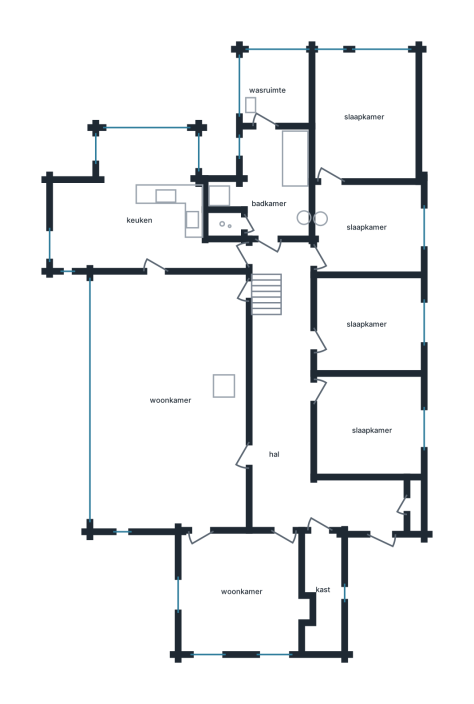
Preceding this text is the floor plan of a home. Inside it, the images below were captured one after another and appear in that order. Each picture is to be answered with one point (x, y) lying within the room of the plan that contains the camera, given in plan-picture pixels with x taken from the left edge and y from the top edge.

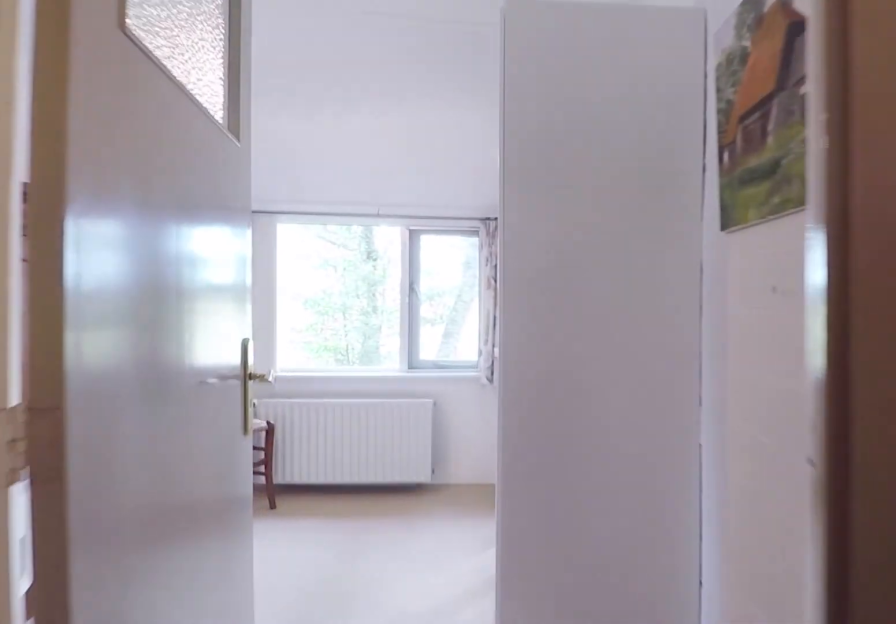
(300, 416)
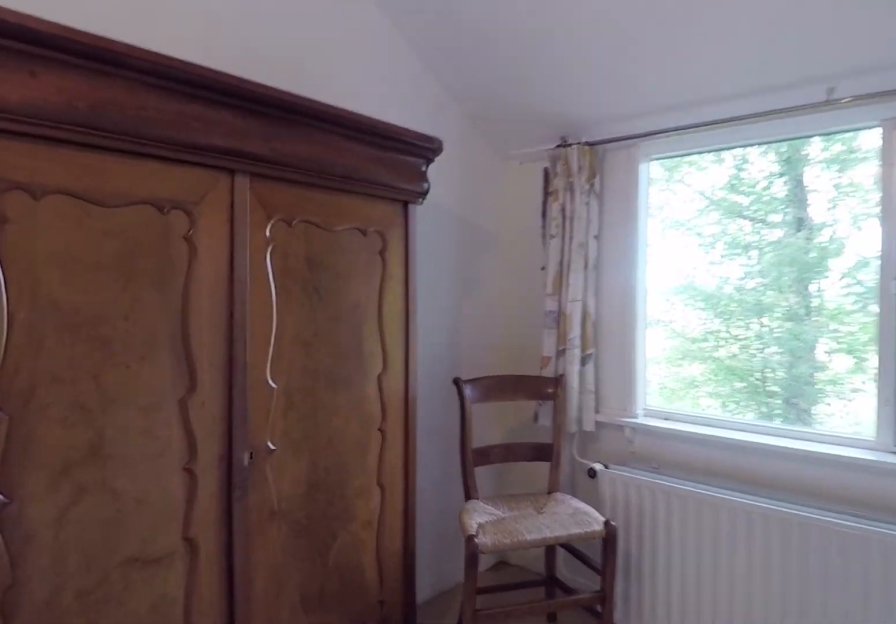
(367, 228)
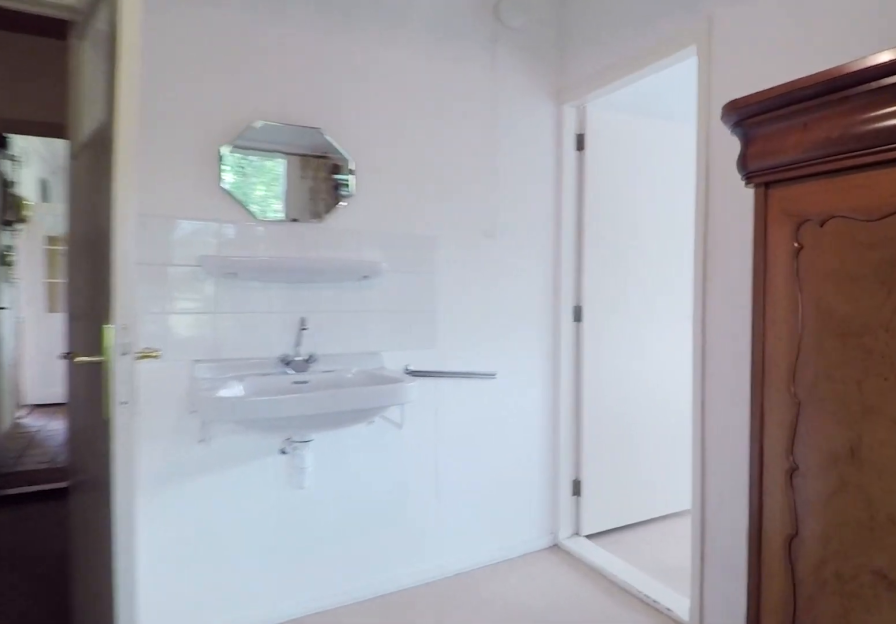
(367, 228)
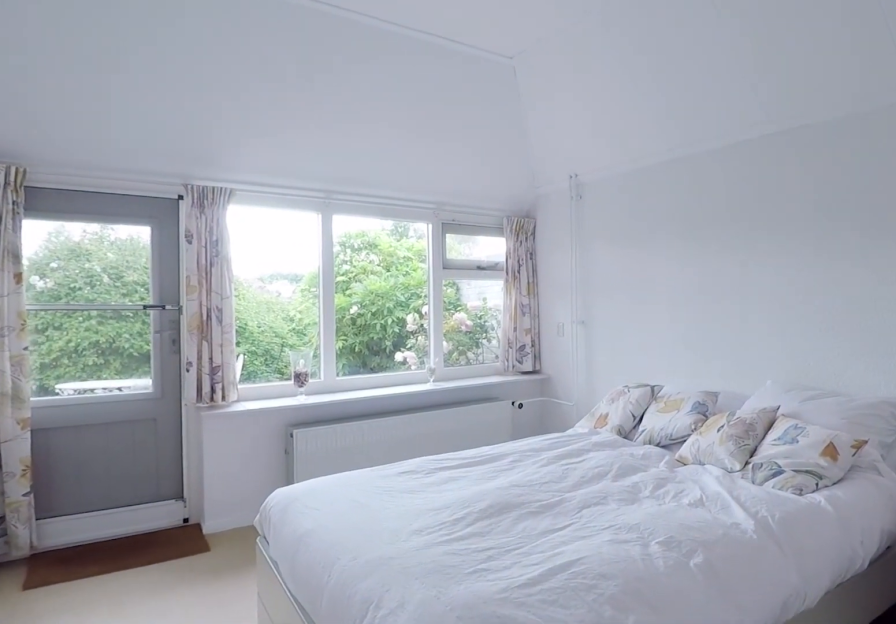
(363, 116)
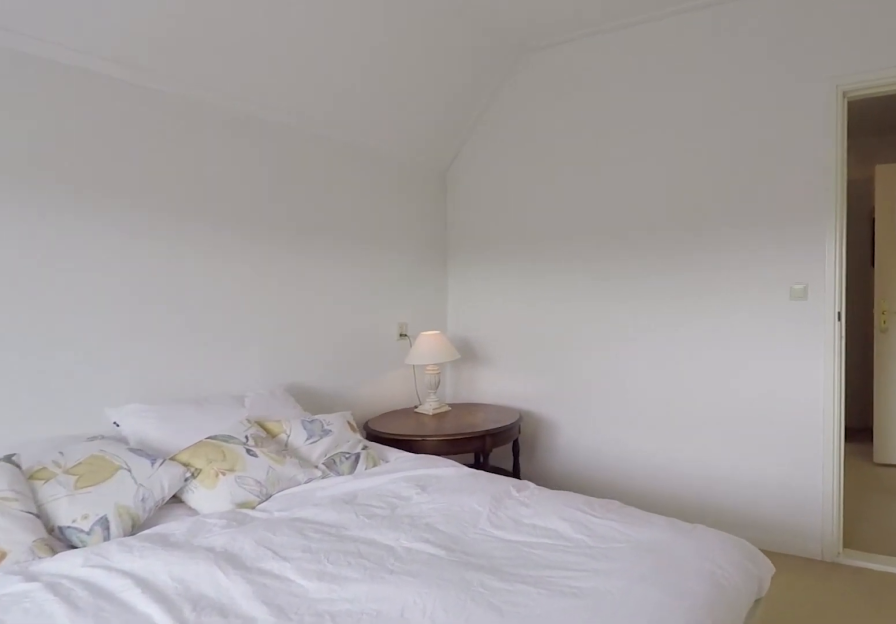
(363, 116)
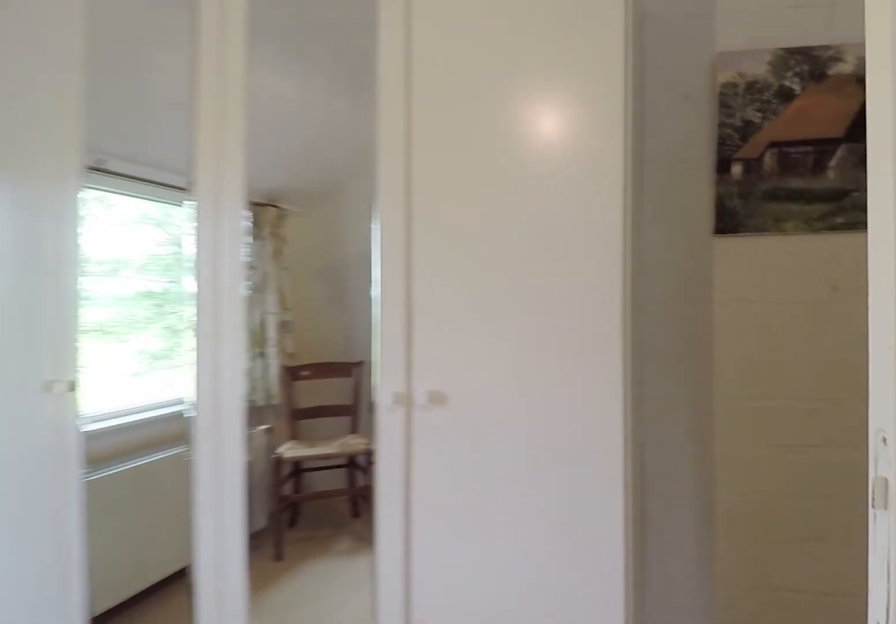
(366, 228)
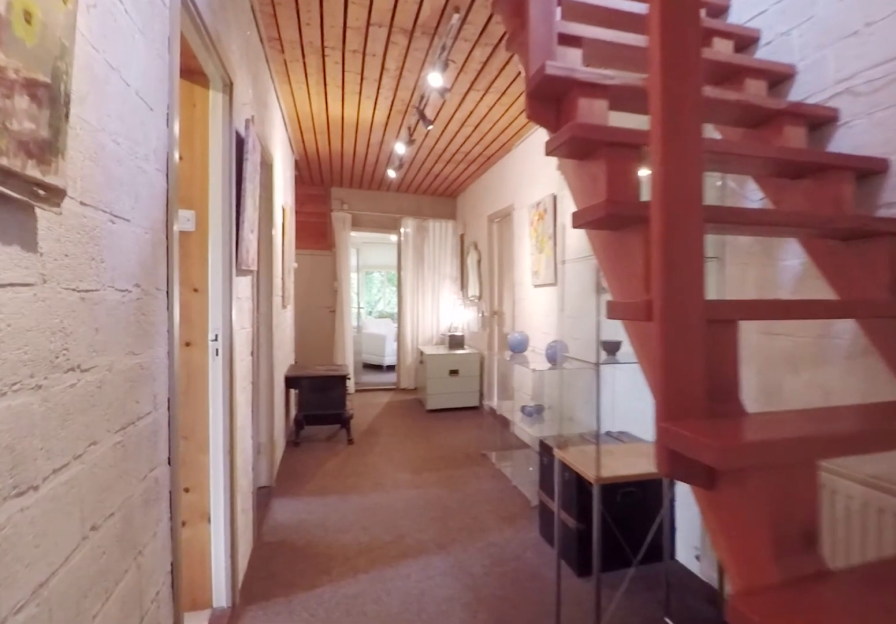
(300, 416)
